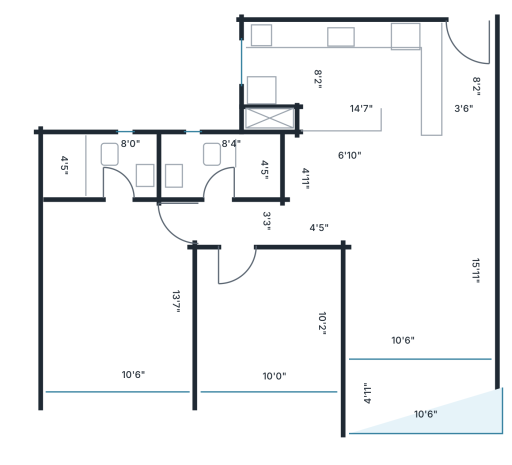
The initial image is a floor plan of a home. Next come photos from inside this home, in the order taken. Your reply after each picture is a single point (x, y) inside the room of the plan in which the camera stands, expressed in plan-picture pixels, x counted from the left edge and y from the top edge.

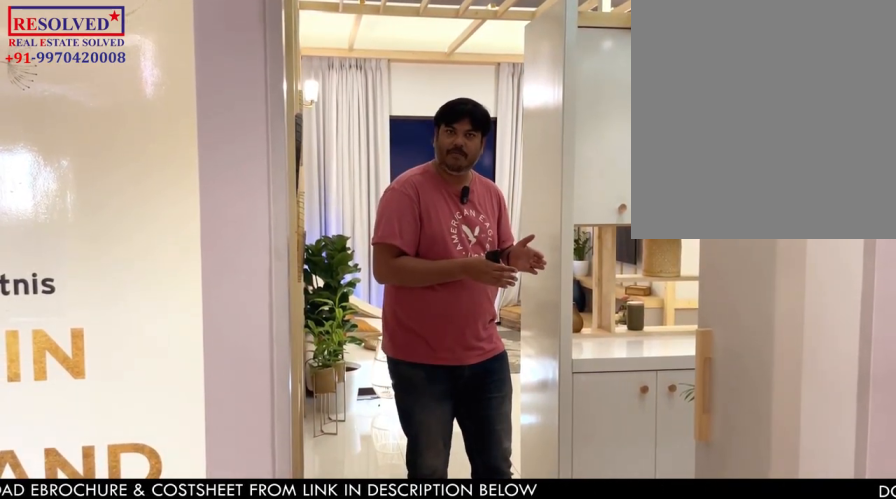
(468, 76)
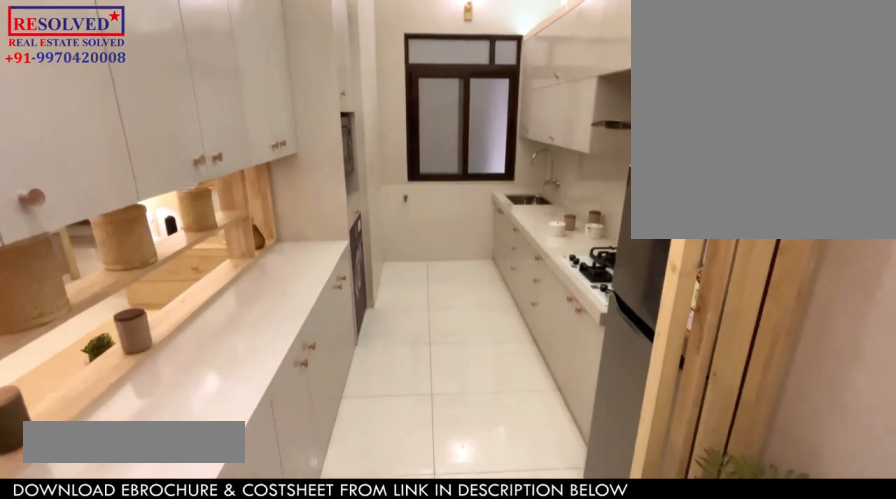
(344, 75)
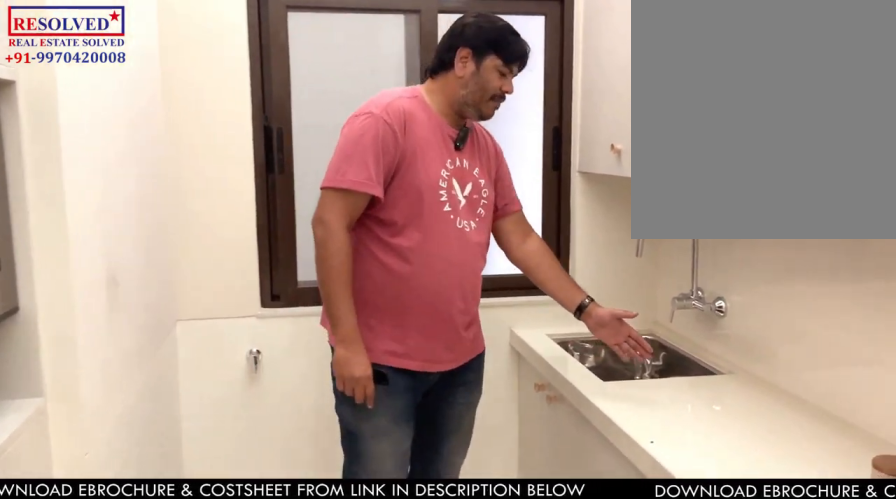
(344, 75)
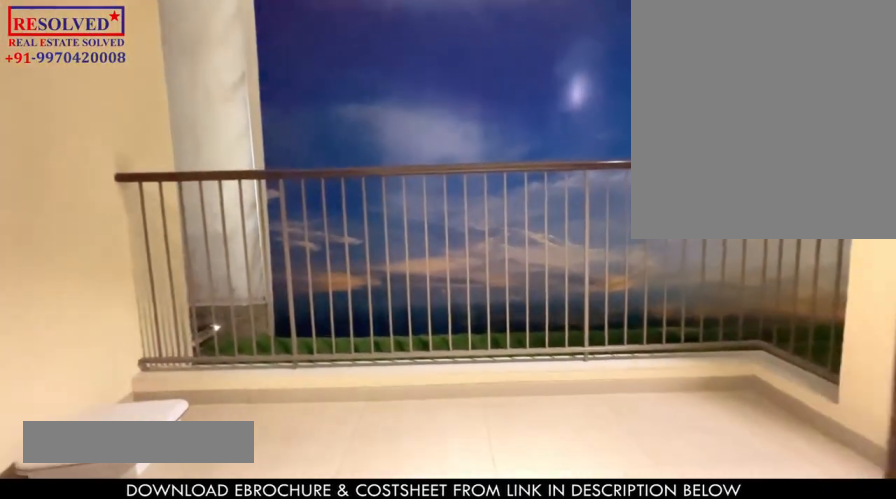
(420, 394)
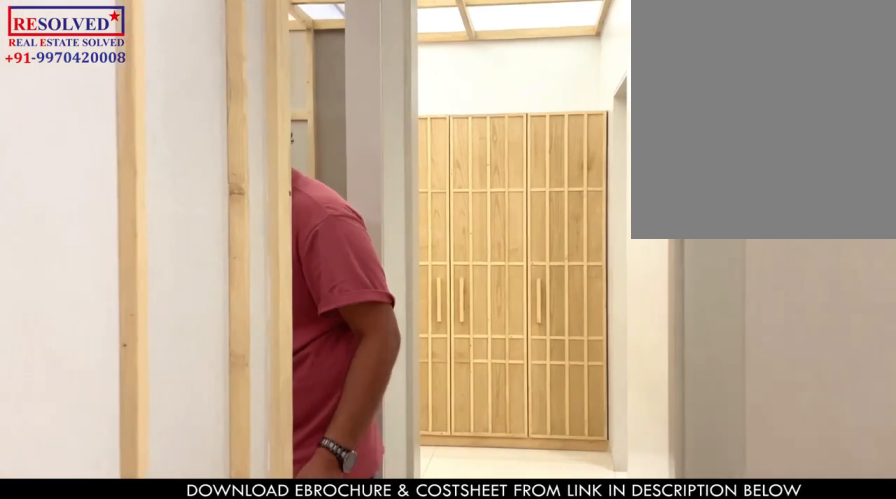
(238, 223)
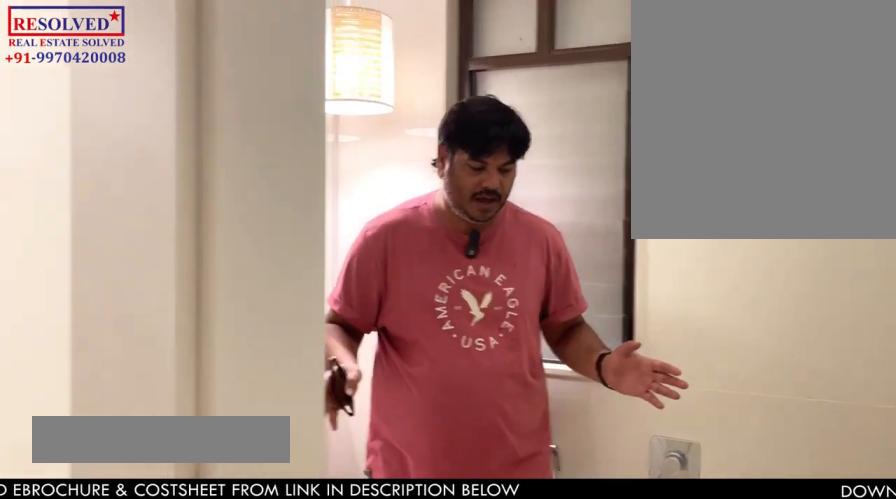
(221, 165)
